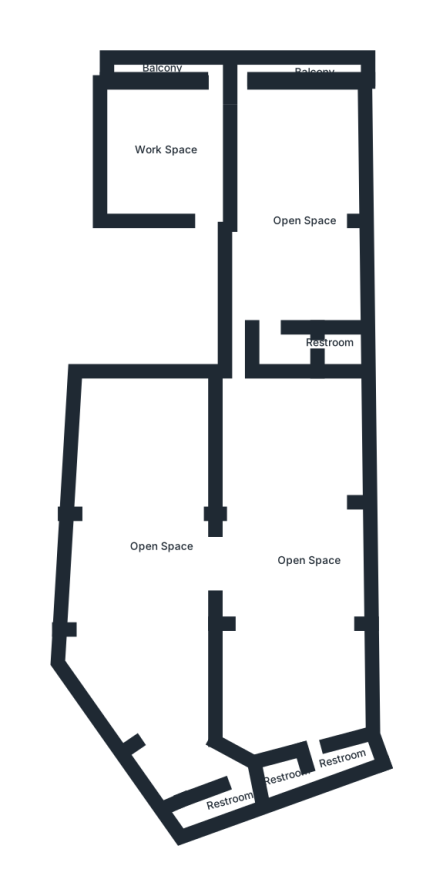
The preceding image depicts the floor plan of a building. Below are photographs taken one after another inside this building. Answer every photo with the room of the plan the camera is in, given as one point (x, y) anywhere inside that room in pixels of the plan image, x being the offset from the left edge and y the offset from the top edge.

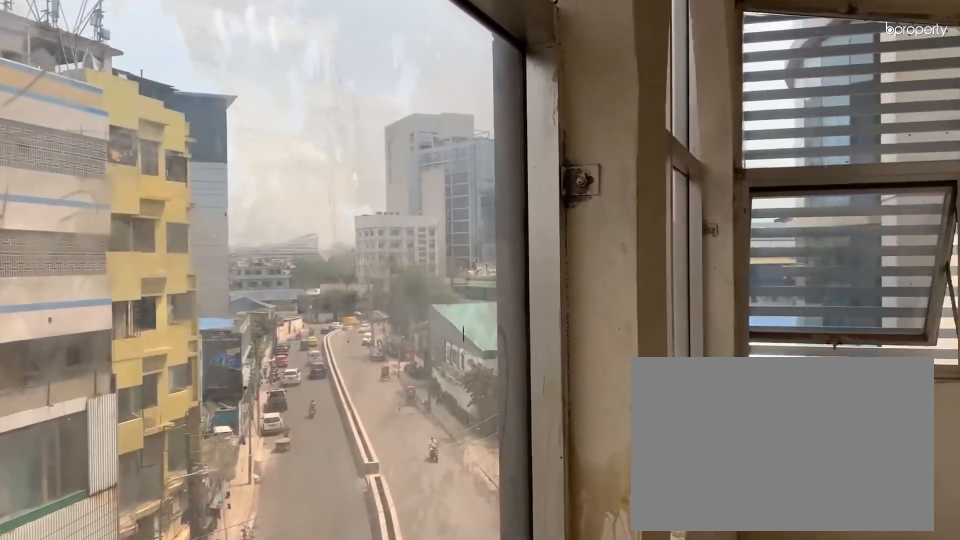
(277, 67)
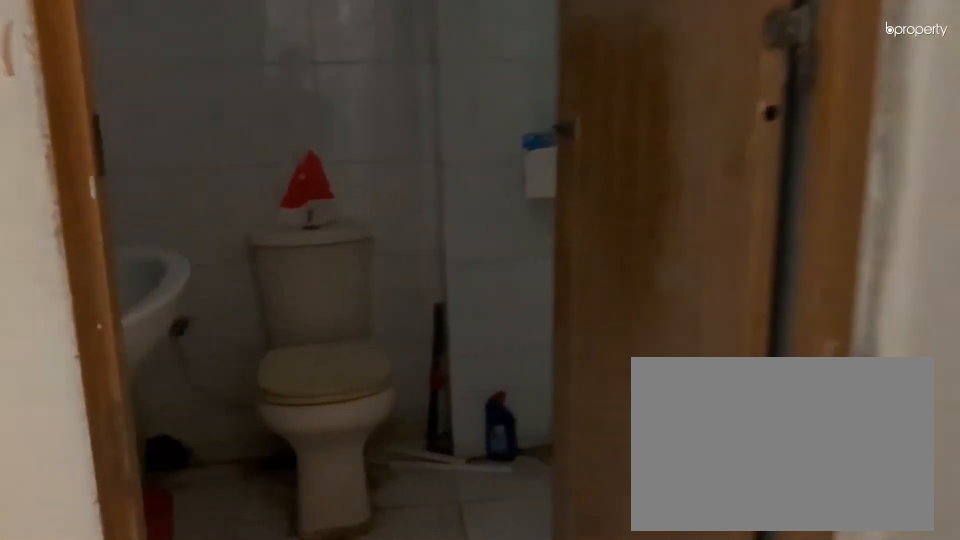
(336, 342)
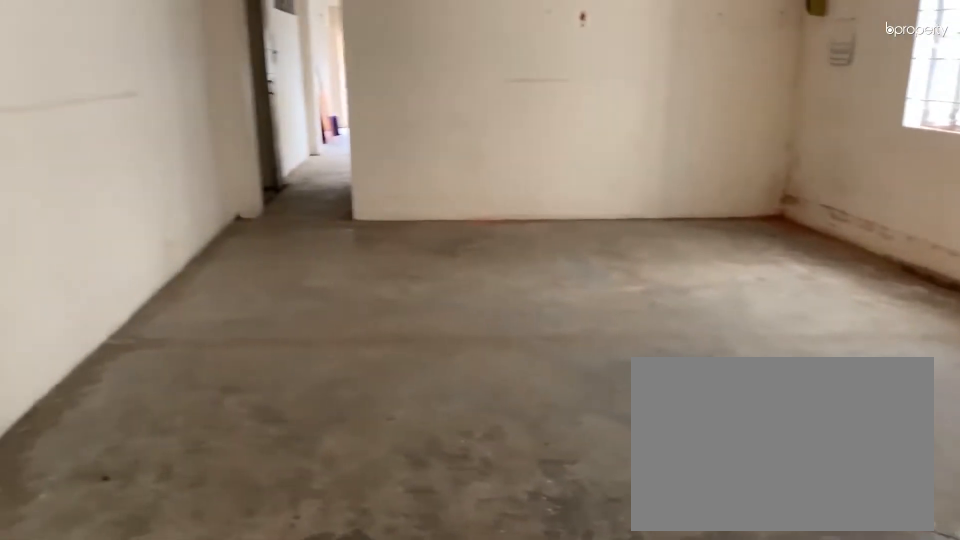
(289, 584)
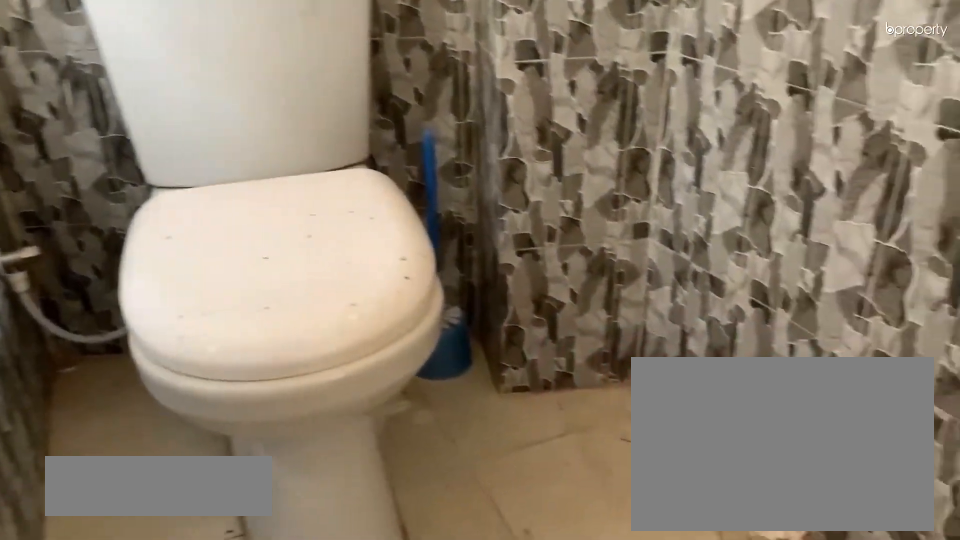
(341, 766)
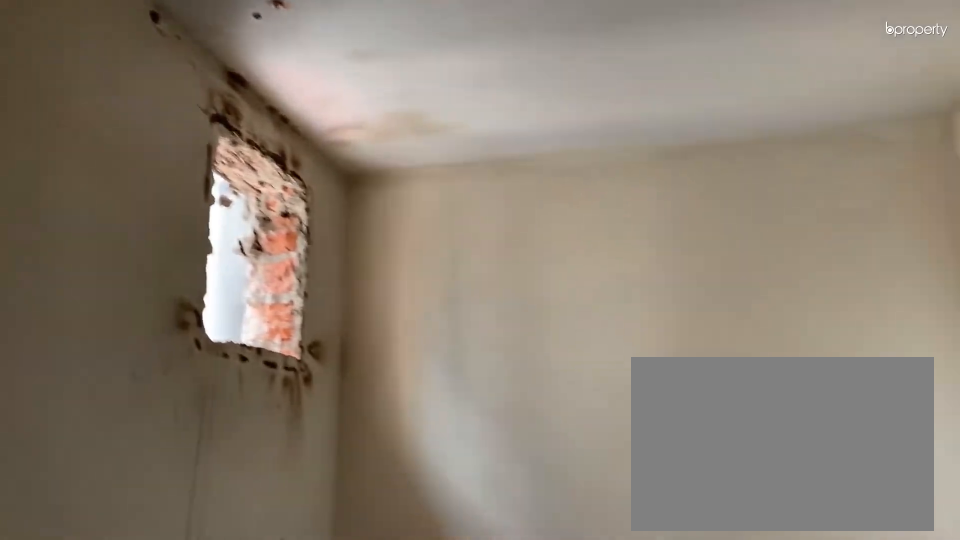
(295, 774)
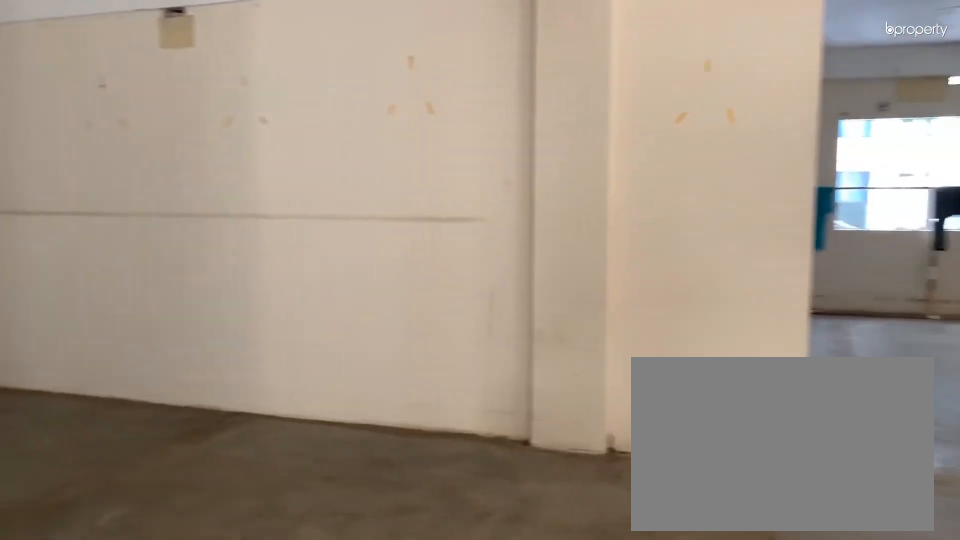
(139, 572)
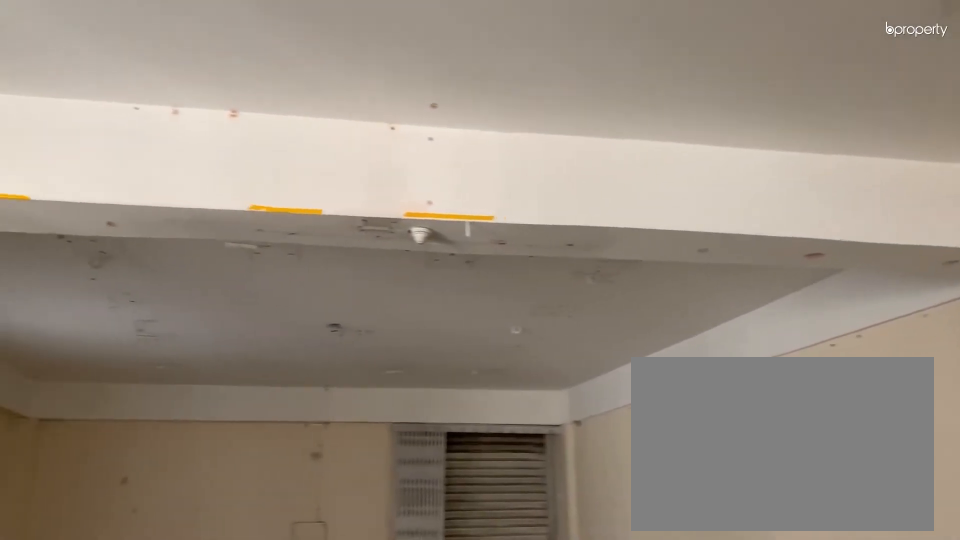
(139, 586)
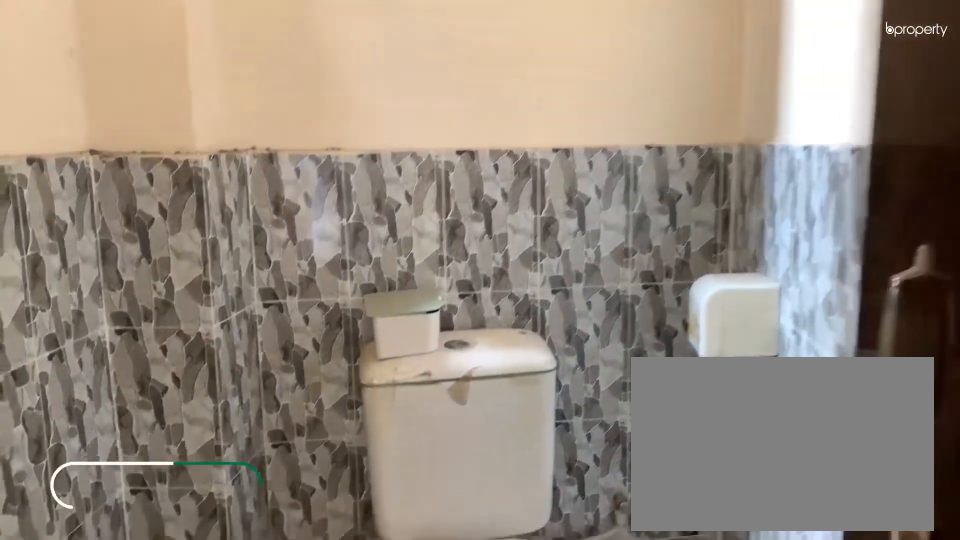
(215, 803)
